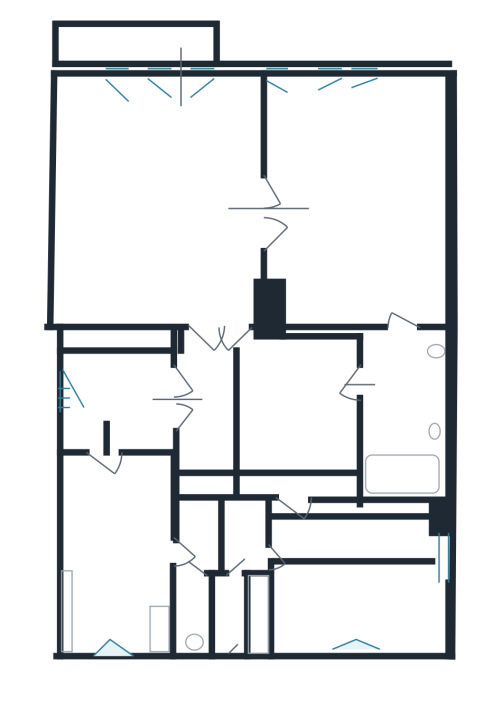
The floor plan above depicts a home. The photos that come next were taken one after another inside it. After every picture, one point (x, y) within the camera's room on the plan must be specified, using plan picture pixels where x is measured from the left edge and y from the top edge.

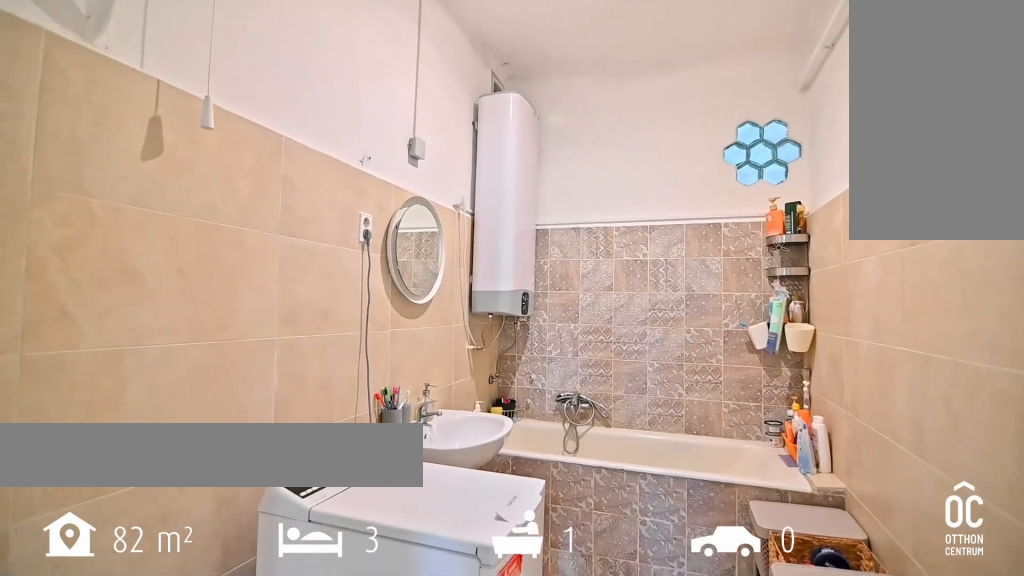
(398, 417)
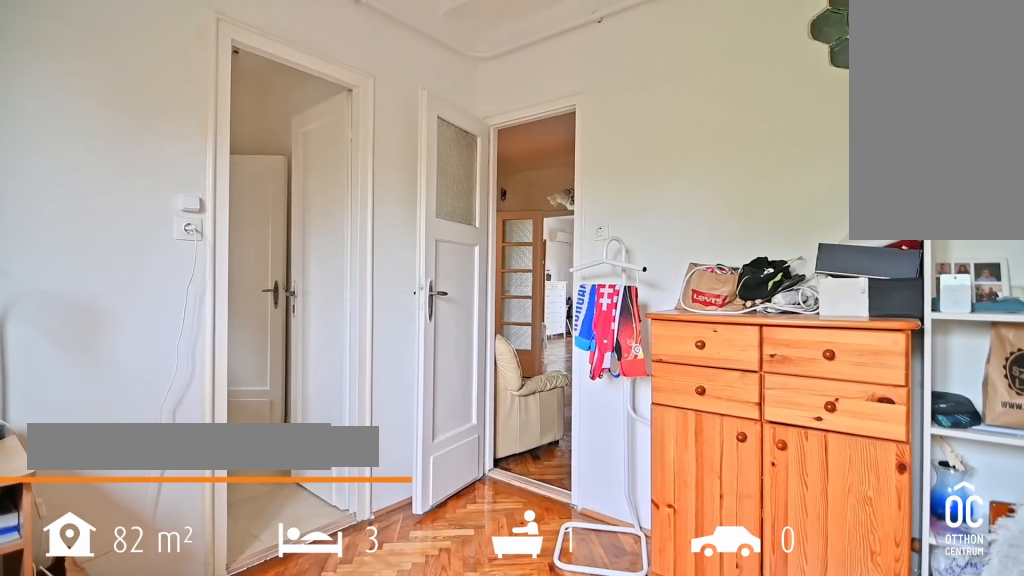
(356, 575)
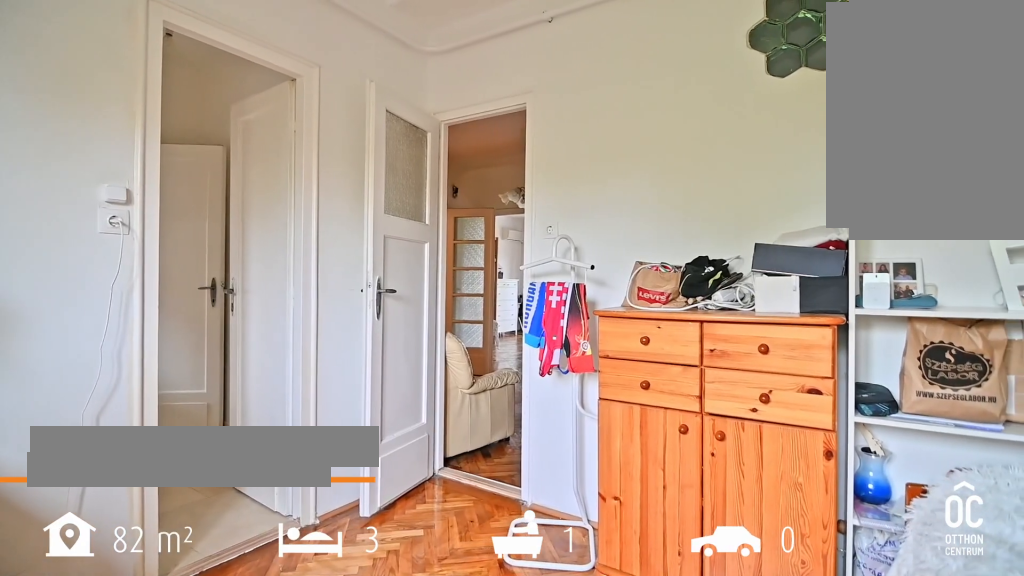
(356, 575)
